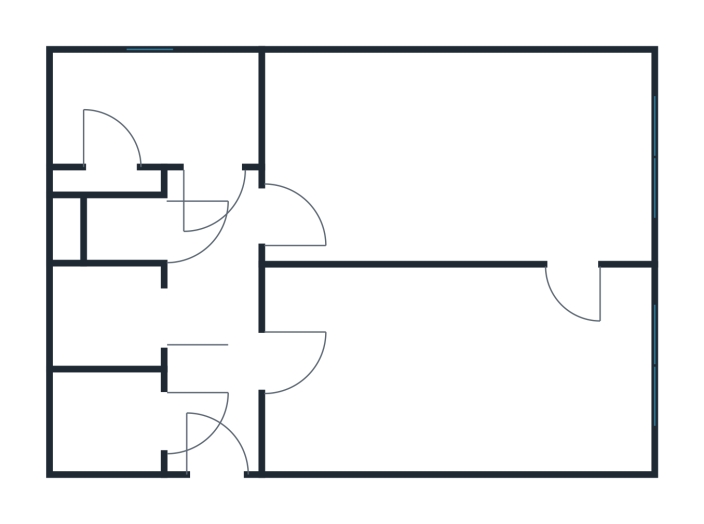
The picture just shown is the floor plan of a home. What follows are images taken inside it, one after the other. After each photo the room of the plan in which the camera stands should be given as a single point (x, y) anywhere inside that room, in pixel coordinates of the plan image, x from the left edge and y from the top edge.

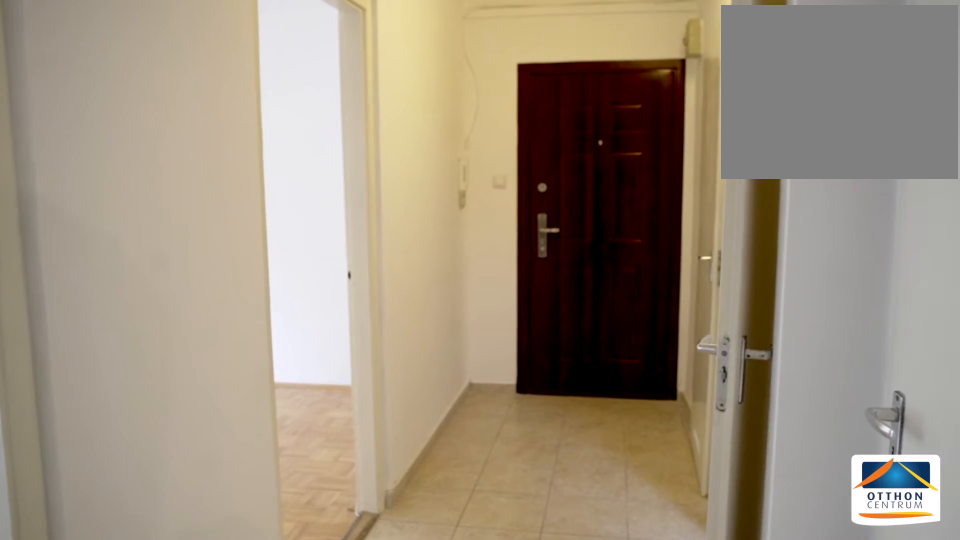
(212, 249)
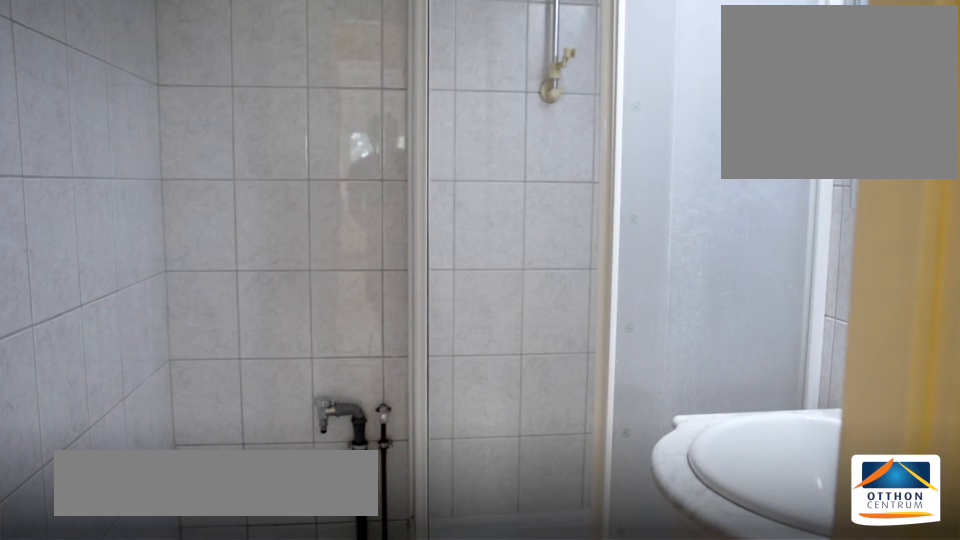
(127, 318)
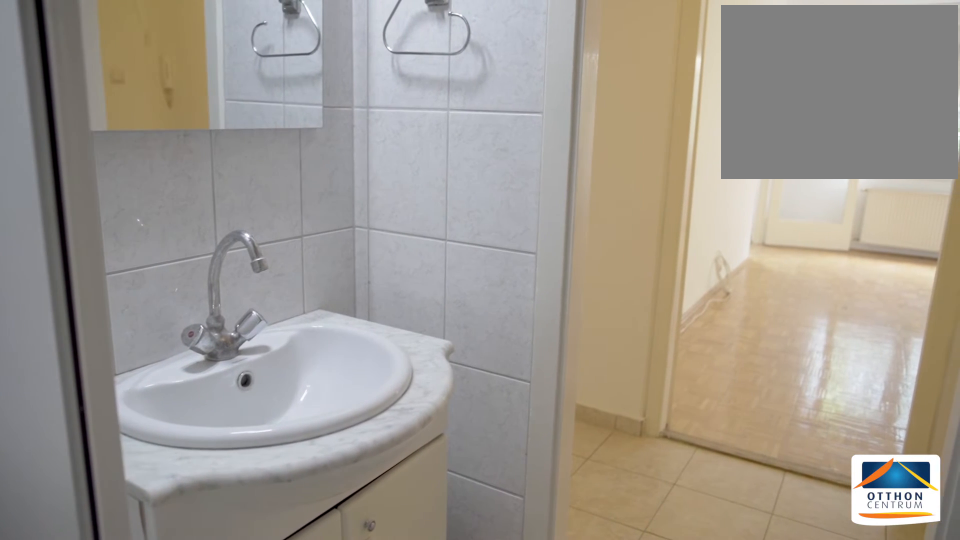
(127, 317)
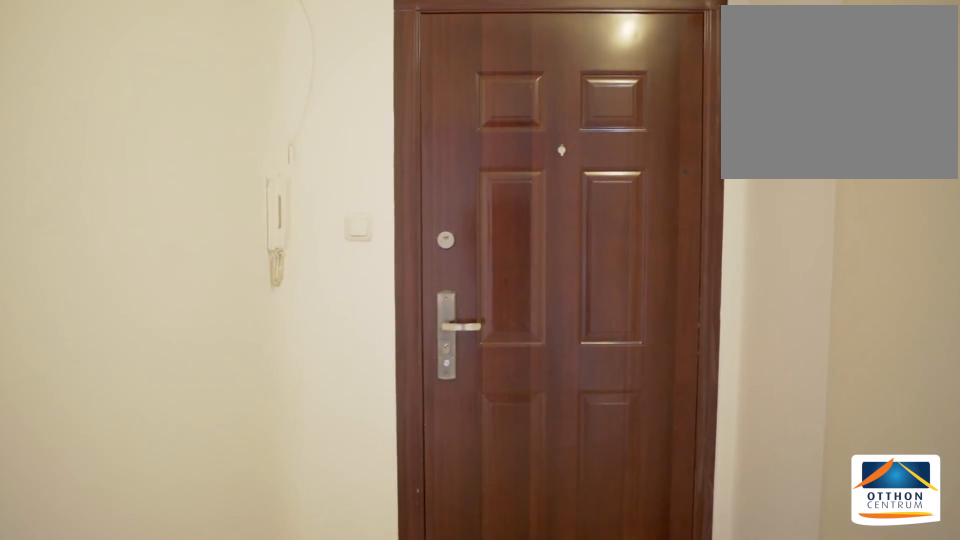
(227, 395)
